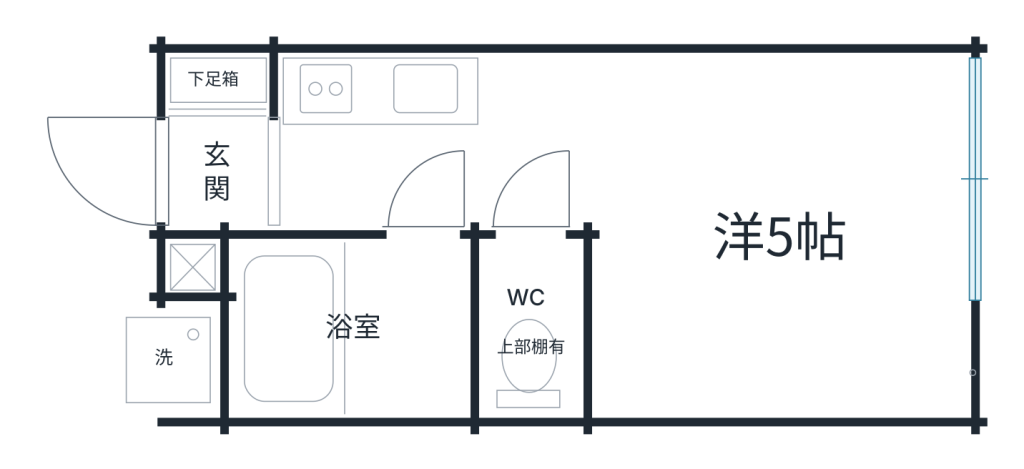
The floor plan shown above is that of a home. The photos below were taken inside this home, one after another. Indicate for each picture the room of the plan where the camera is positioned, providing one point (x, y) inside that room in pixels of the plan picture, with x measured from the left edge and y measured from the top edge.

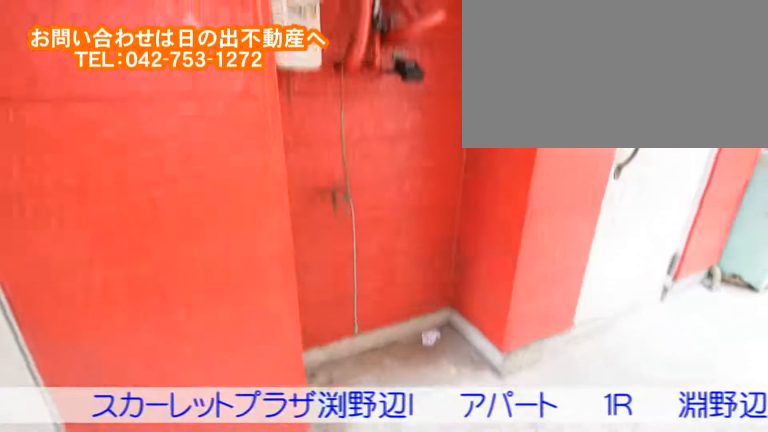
(128, 370)
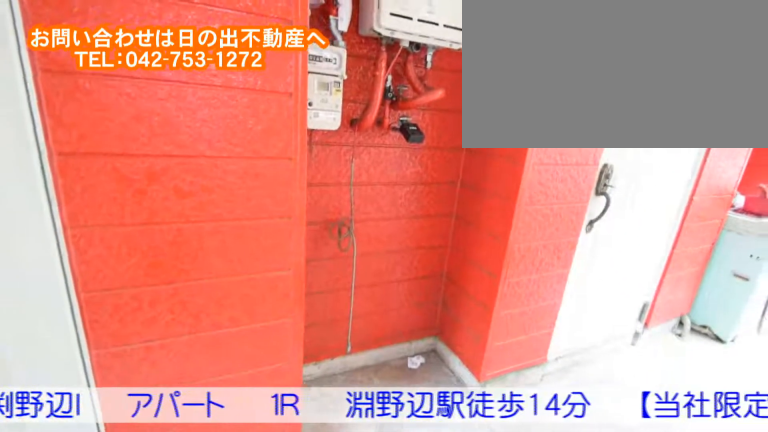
(128, 371)
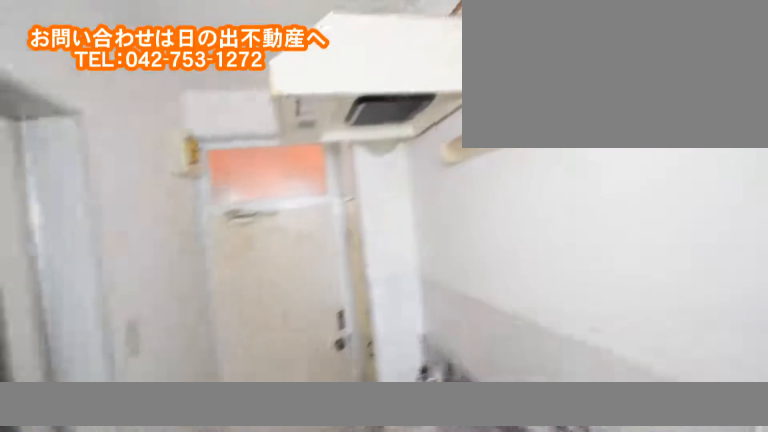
(374, 174)
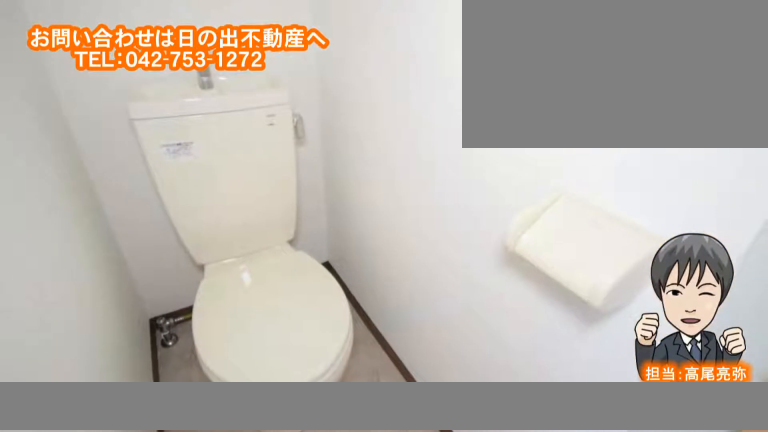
(531, 329)
